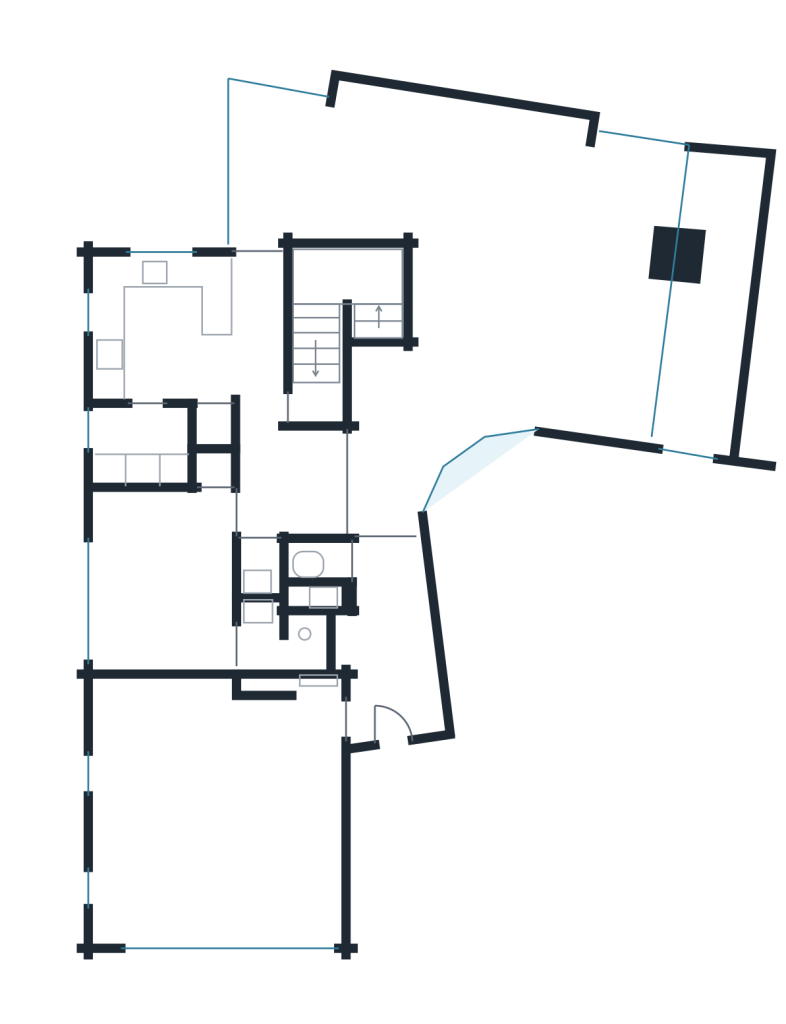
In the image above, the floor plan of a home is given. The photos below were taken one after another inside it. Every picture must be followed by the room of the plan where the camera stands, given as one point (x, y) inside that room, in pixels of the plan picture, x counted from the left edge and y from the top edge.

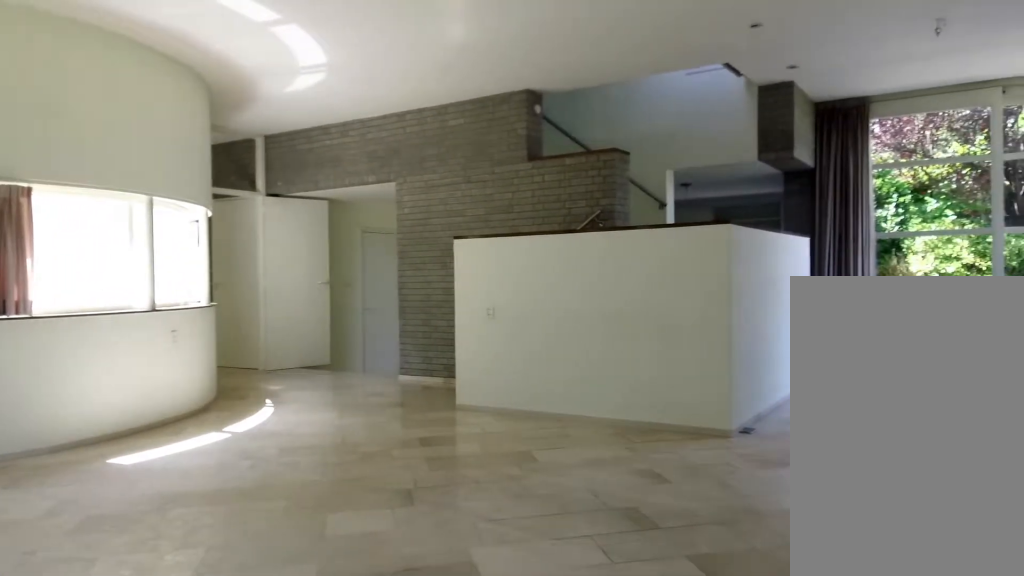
(472, 266)
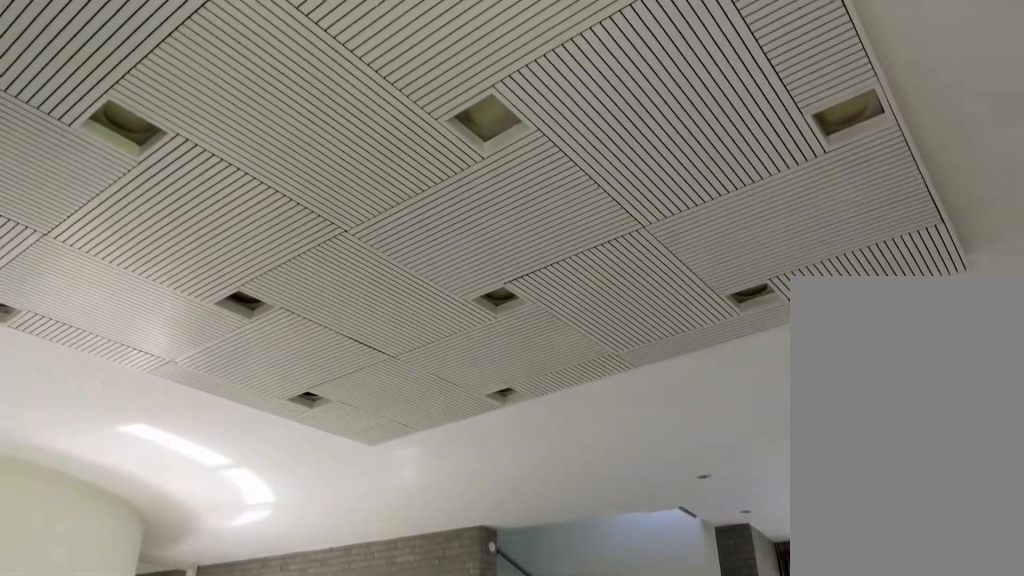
(472, 266)
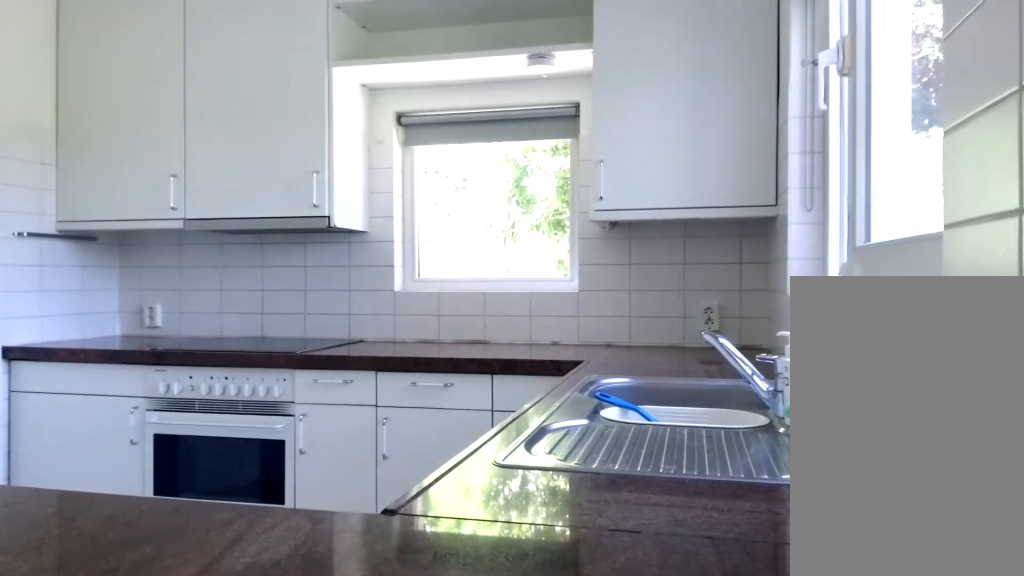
(240, 396)
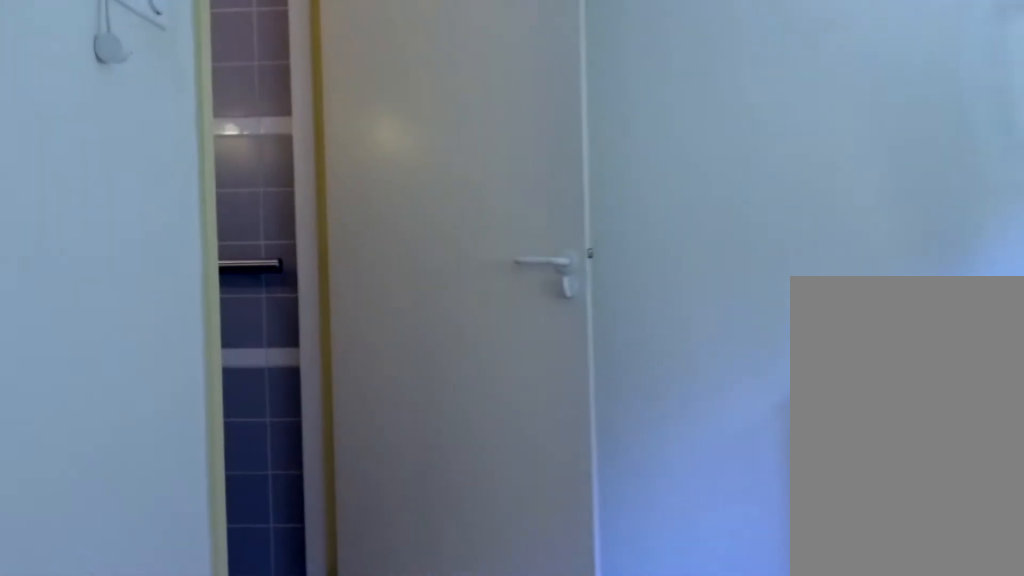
(183, 589)
